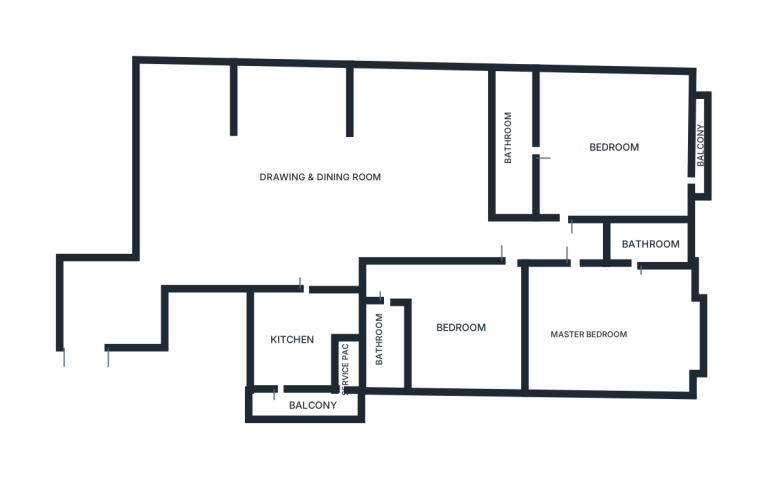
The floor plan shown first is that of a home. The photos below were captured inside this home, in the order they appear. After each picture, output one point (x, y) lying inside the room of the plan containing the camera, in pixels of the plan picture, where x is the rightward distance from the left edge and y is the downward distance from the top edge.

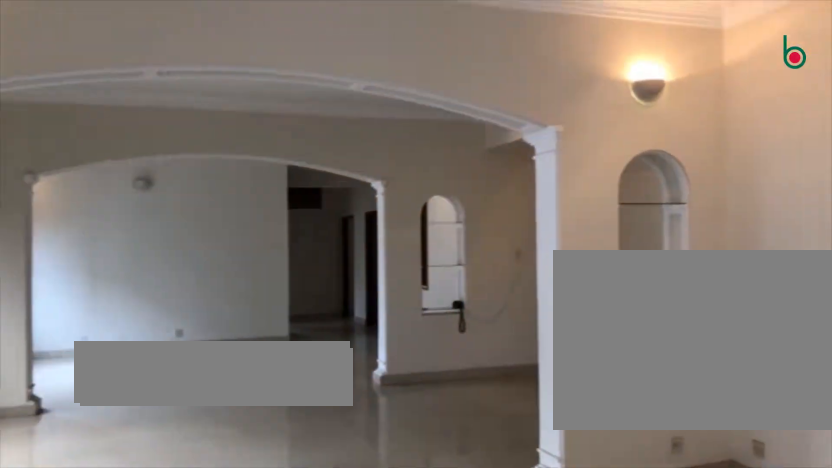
(247, 196)
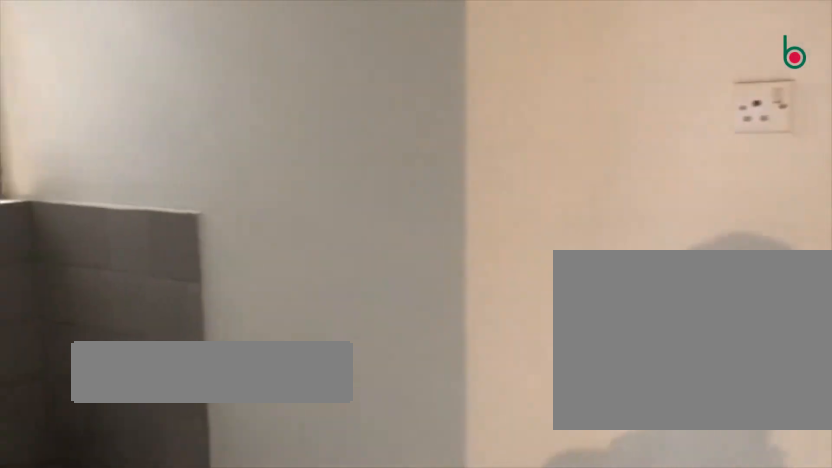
(288, 393)
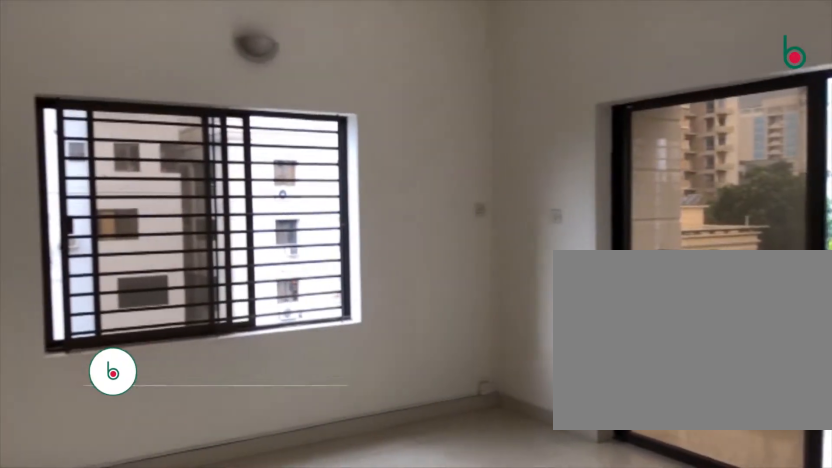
(597, 174)
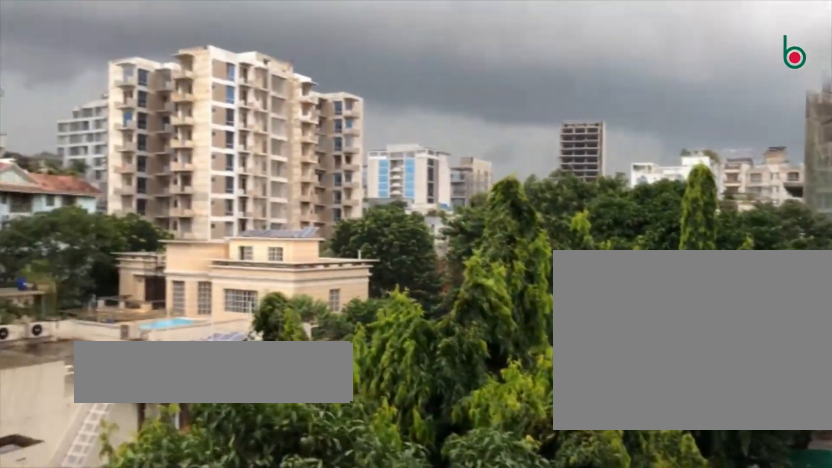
(698, 147)
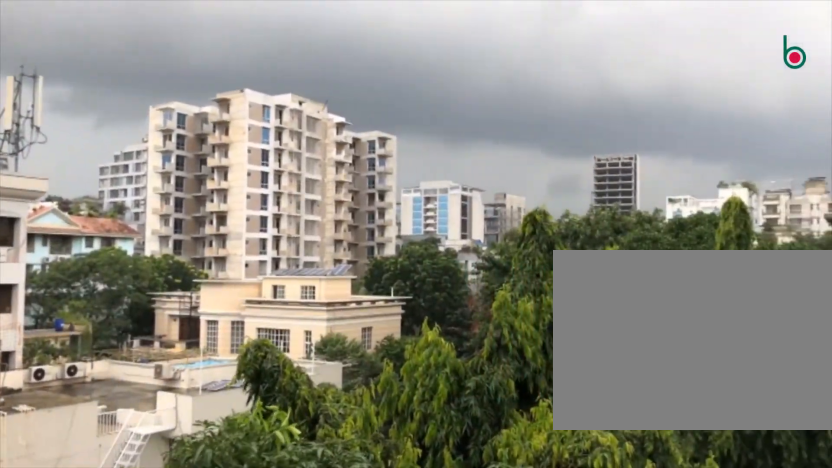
(698, 147)
